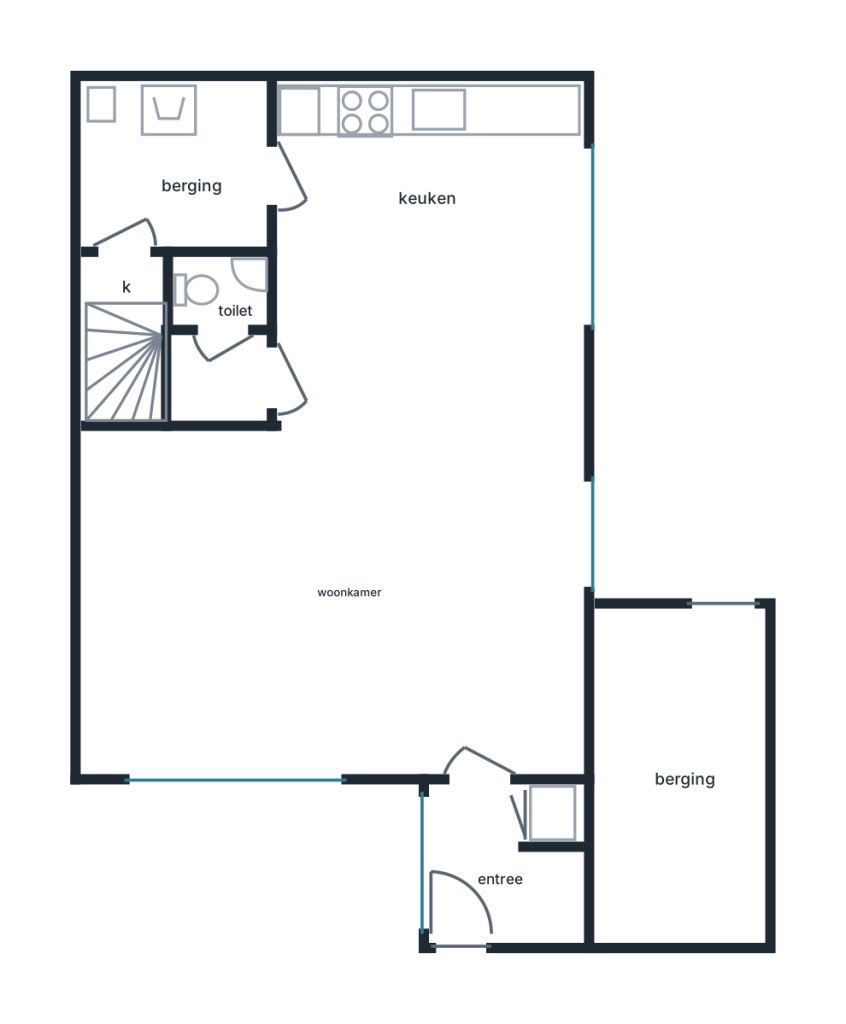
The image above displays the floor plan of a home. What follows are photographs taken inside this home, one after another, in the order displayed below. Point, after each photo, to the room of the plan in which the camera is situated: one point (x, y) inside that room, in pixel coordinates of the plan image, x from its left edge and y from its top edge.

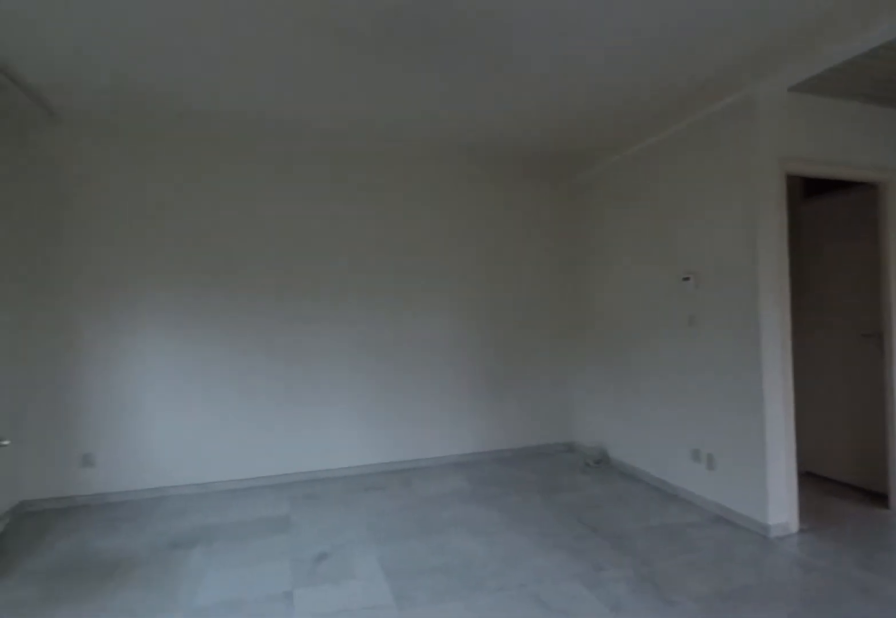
(260, 604)
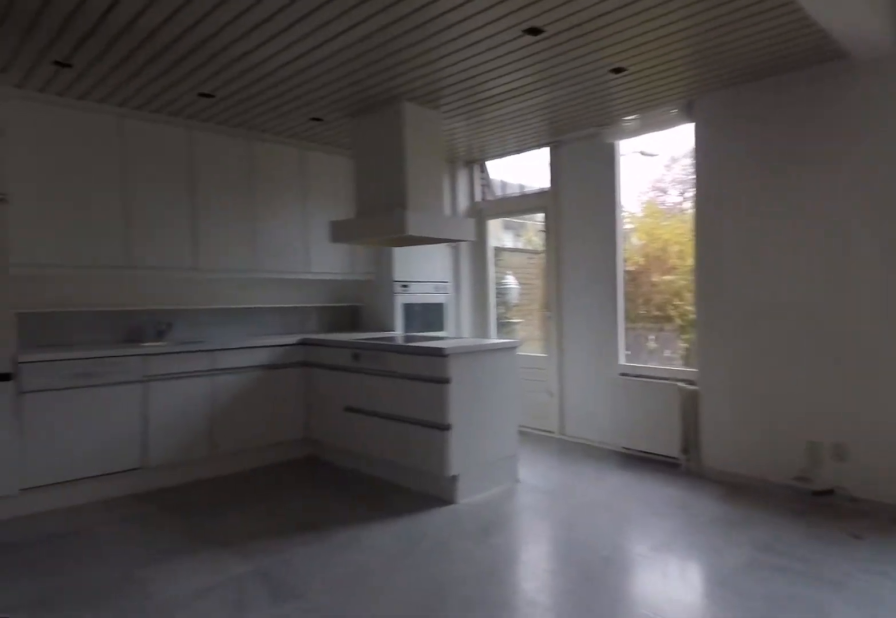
(260, 604)
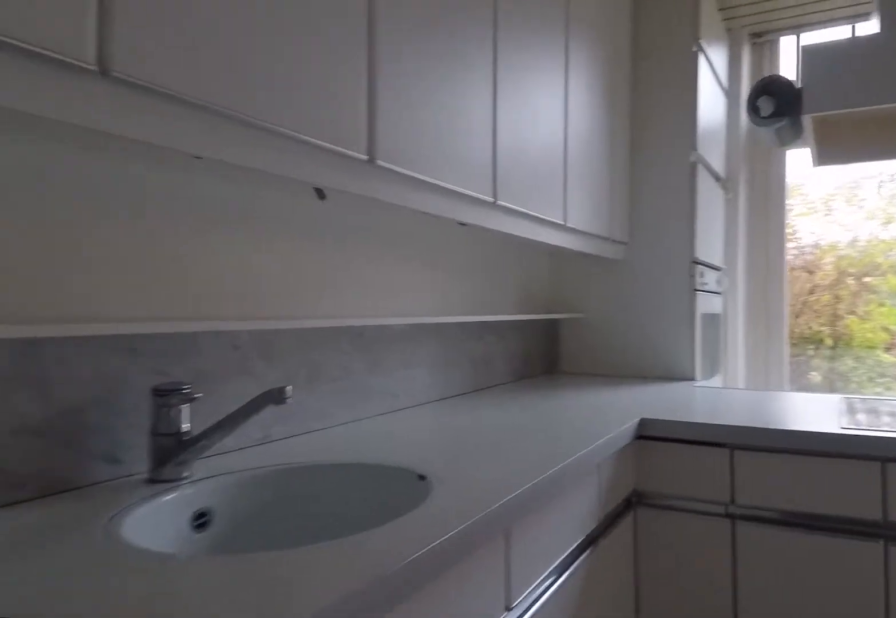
(428, 168)
